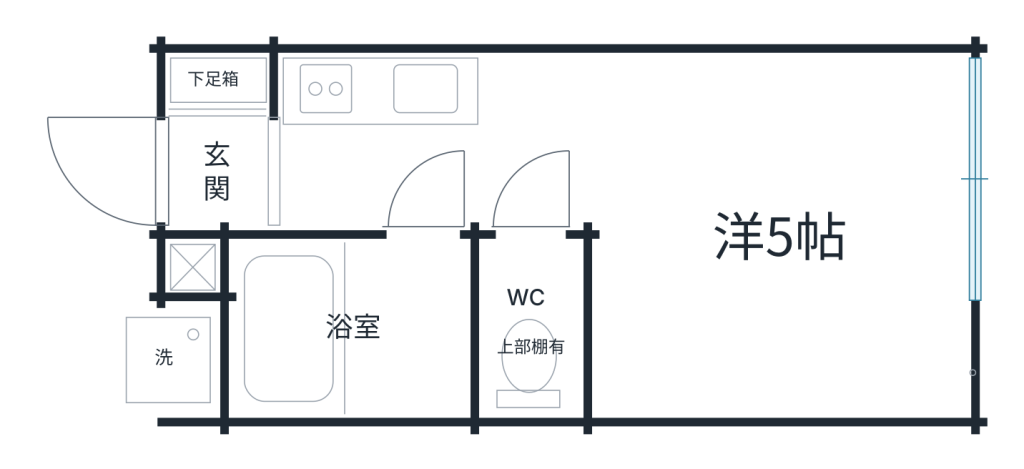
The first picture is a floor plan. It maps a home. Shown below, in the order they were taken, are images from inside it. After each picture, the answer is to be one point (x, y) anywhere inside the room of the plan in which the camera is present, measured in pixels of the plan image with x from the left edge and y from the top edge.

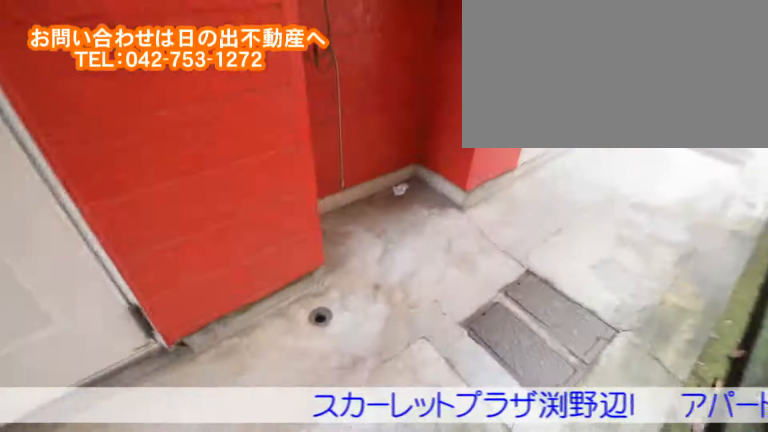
(126, 370)
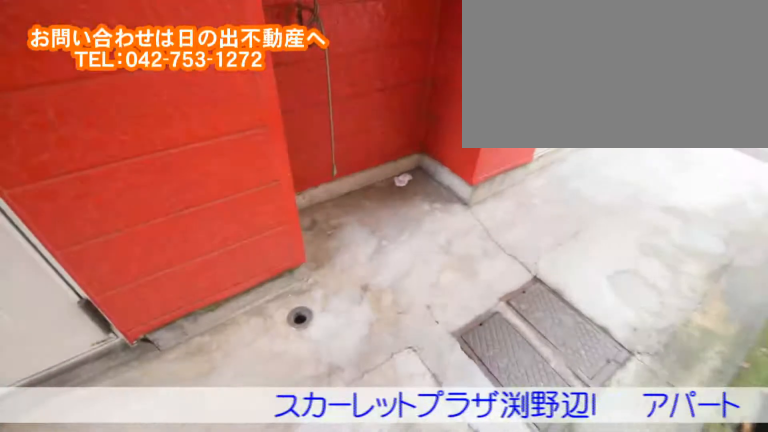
(128, 370)
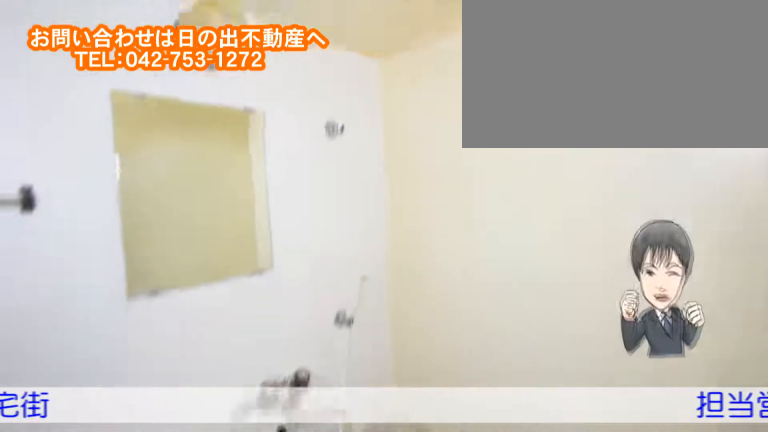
(407, 311)
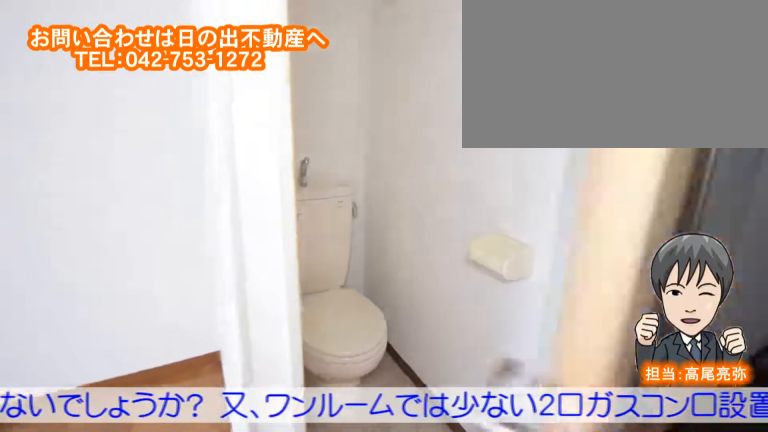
(530, 328)
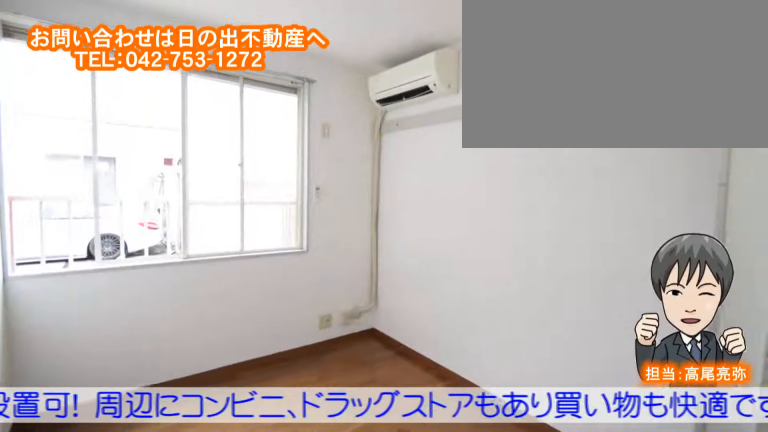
(792, 285)
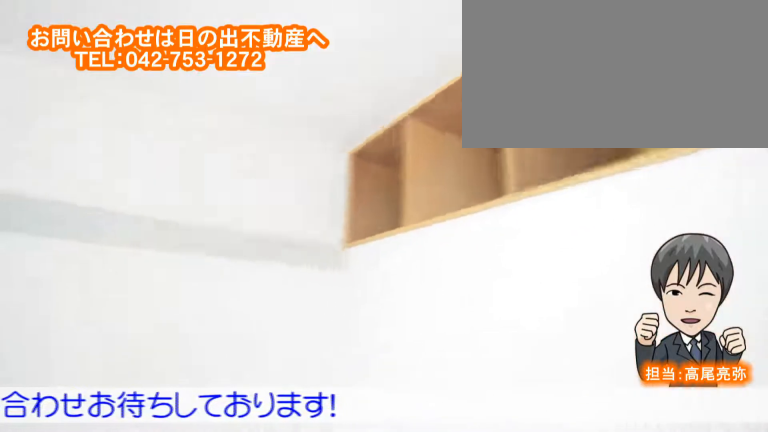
(792, 285)
